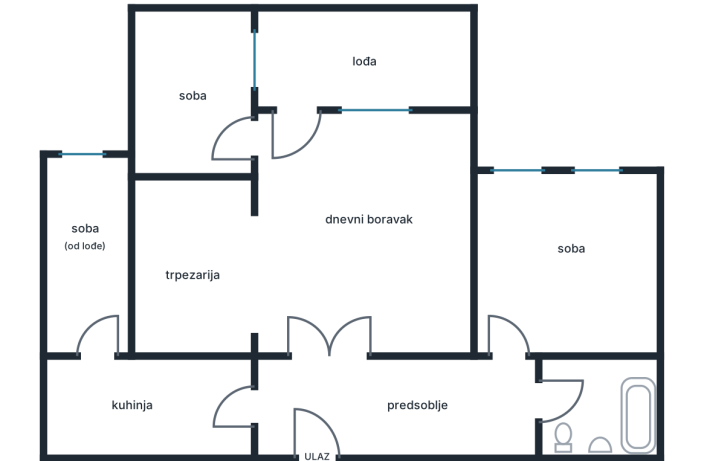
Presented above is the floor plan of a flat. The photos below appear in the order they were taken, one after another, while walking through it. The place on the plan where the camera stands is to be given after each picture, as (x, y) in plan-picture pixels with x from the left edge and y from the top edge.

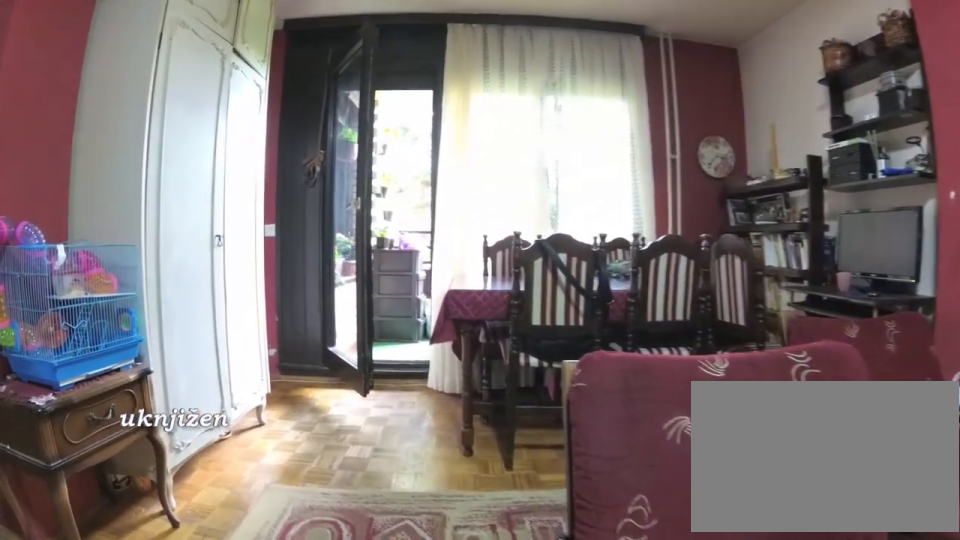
(310, 279)
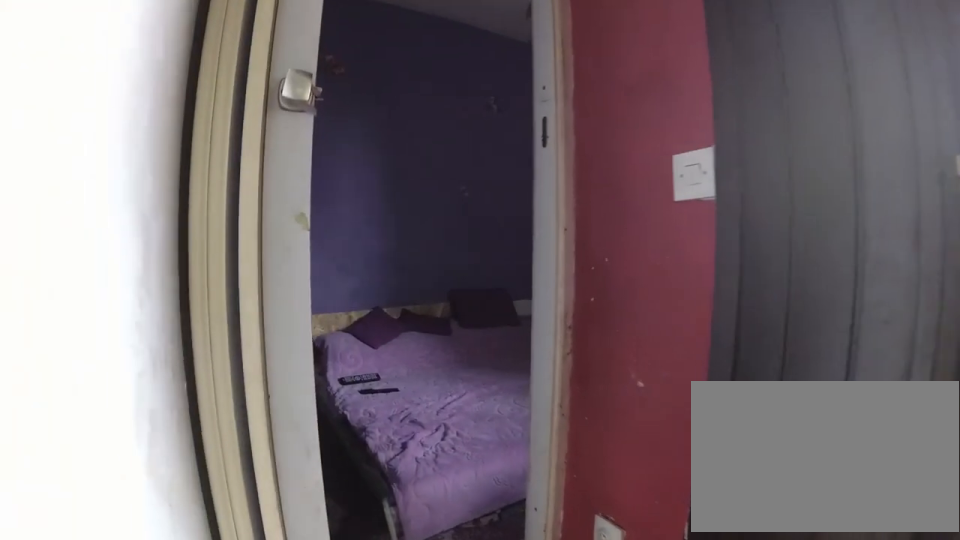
(302, 169)
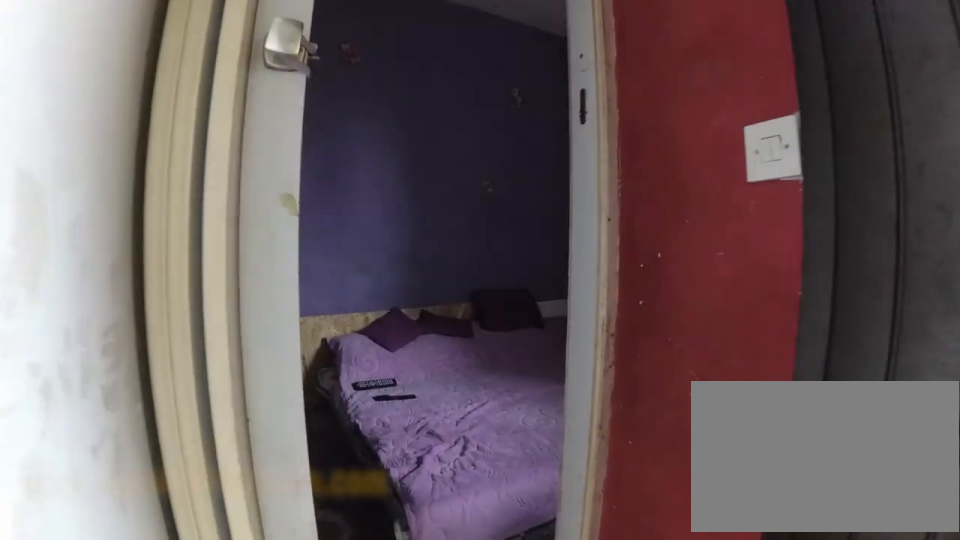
(299, 166)
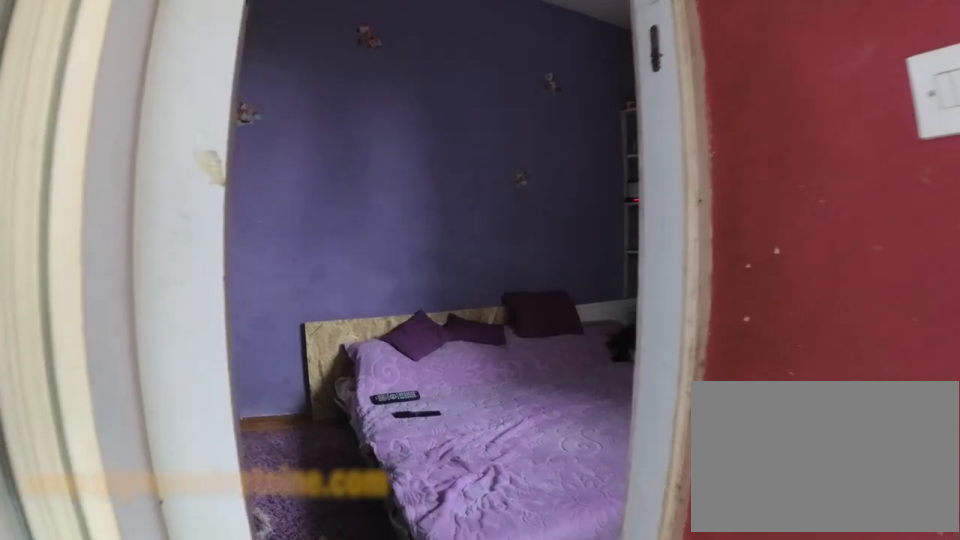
(292, 165)
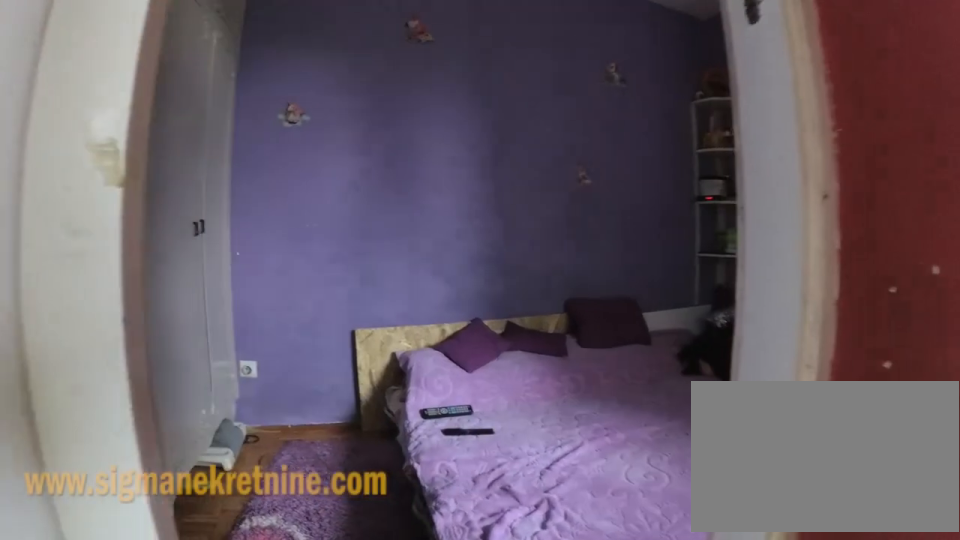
(288, 164)
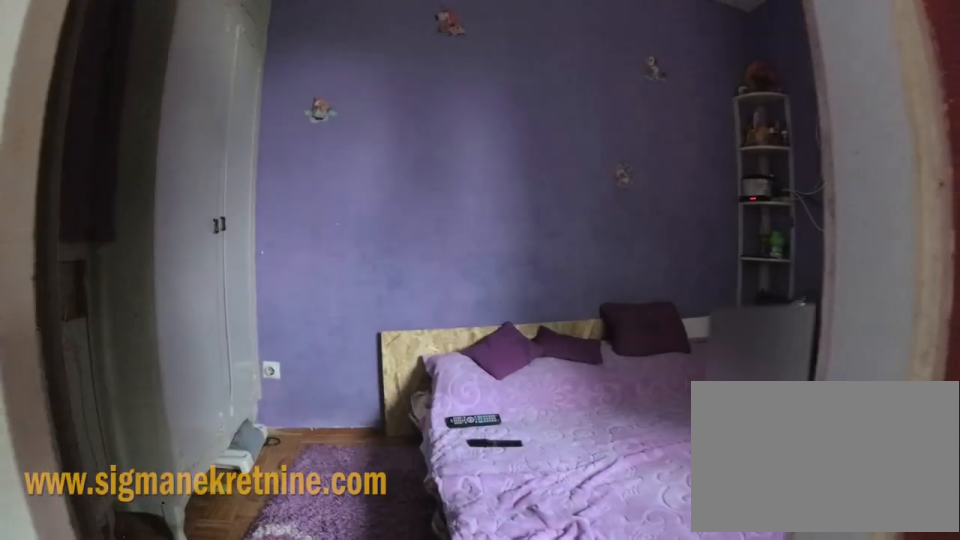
(285, 162)
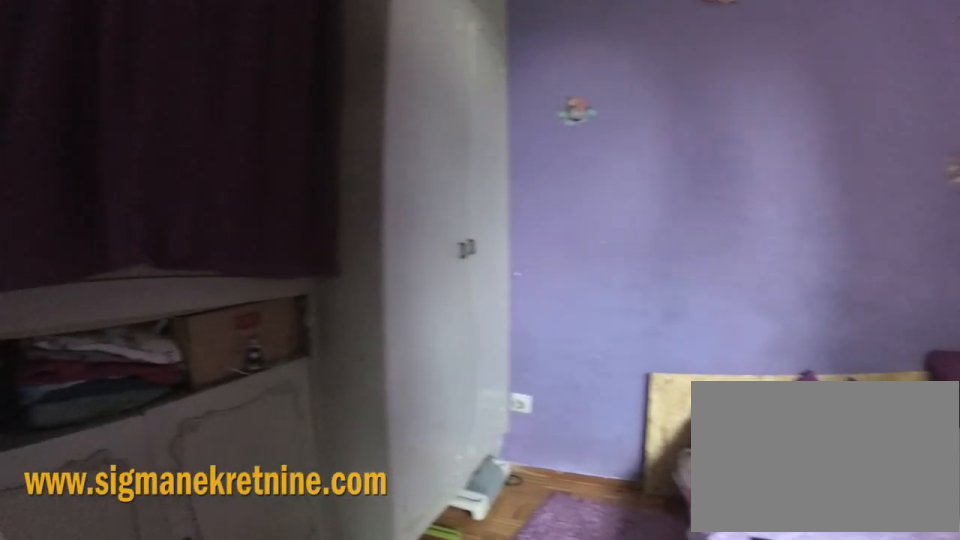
(265, 159)
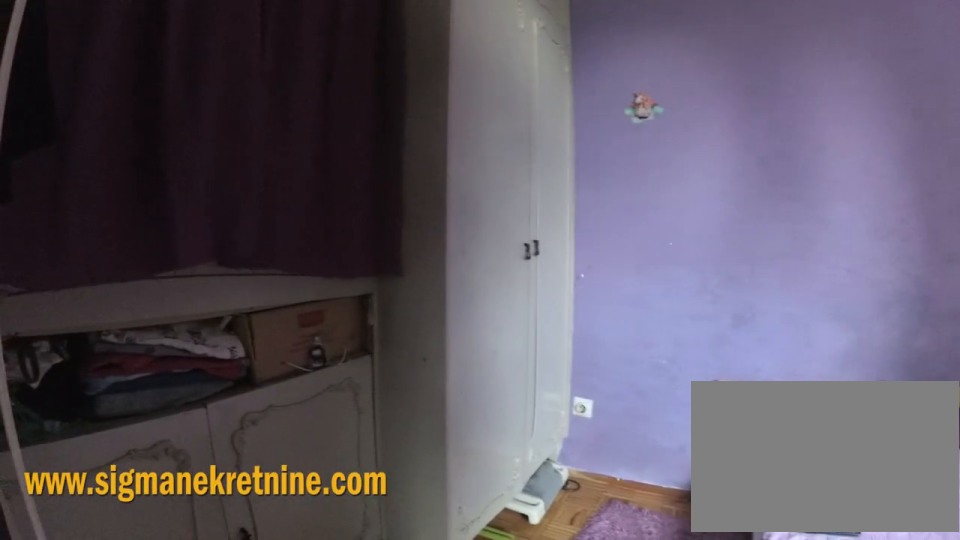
(262, 159)
